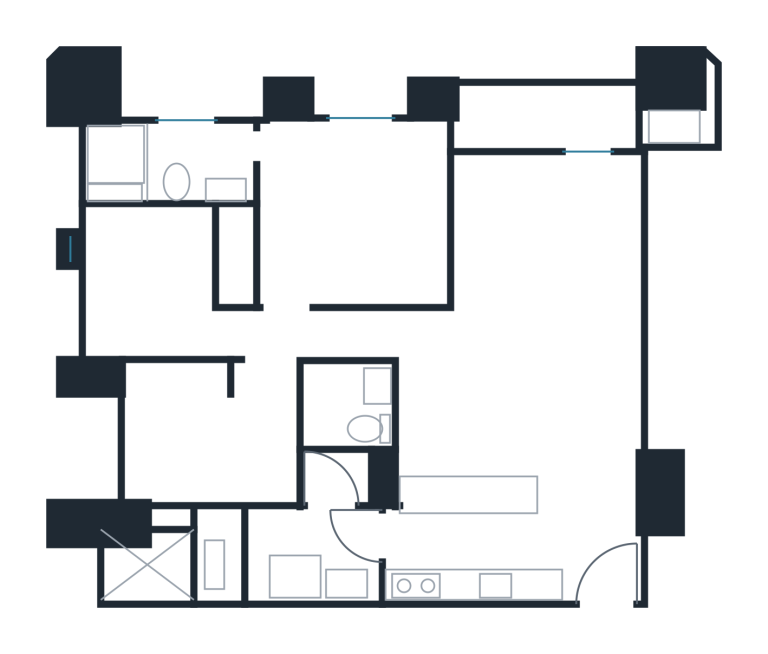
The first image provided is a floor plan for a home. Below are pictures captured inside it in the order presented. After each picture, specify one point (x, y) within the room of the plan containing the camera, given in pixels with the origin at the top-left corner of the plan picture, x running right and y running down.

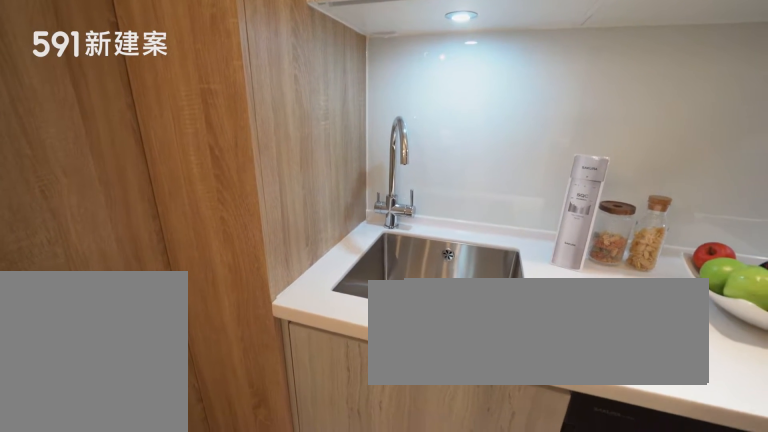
(453, 558)
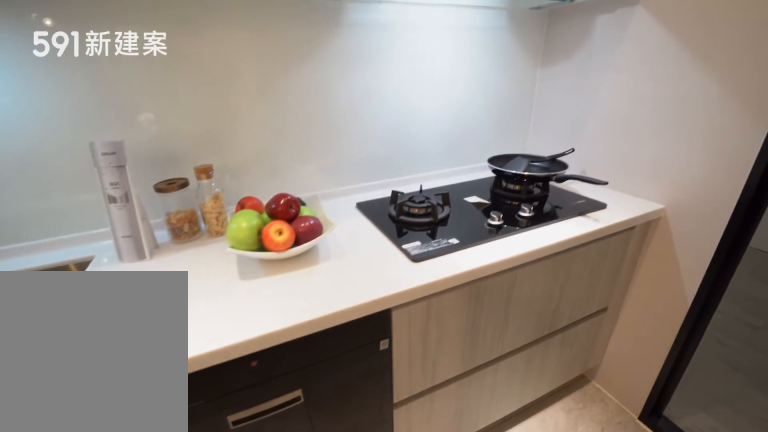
(453, 558)
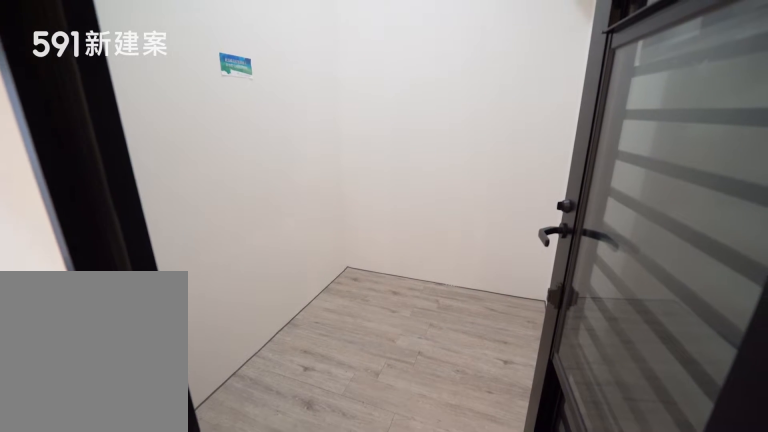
(308, 556)
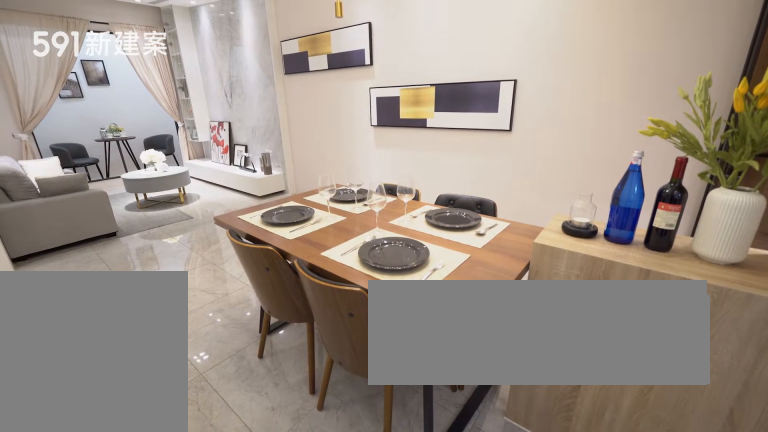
(483, 413)
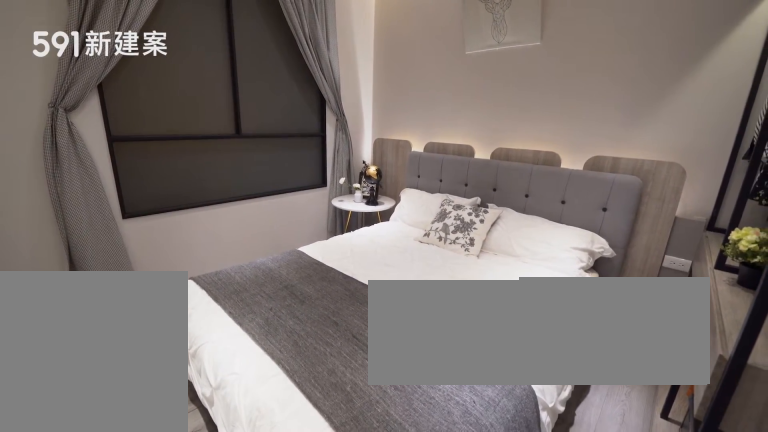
(356, 212)
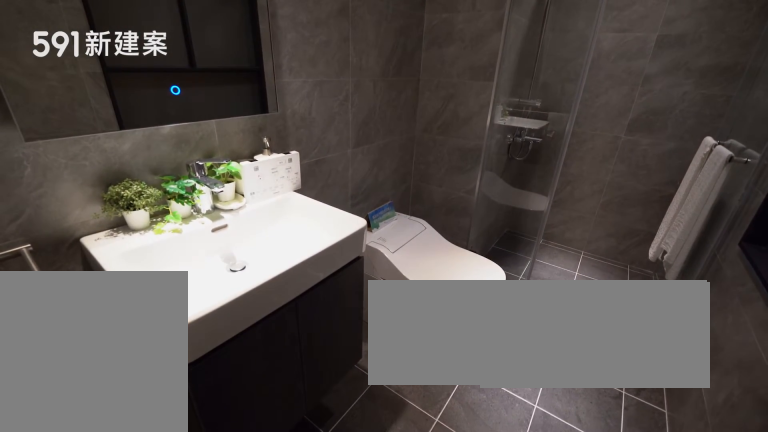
(169, 166)
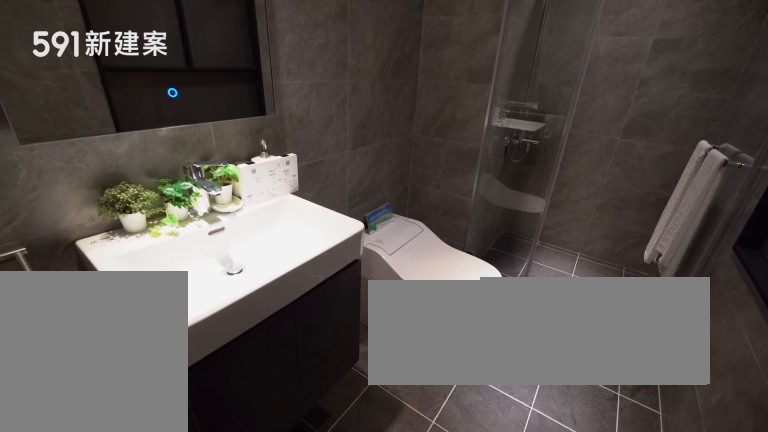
(169, 166)
